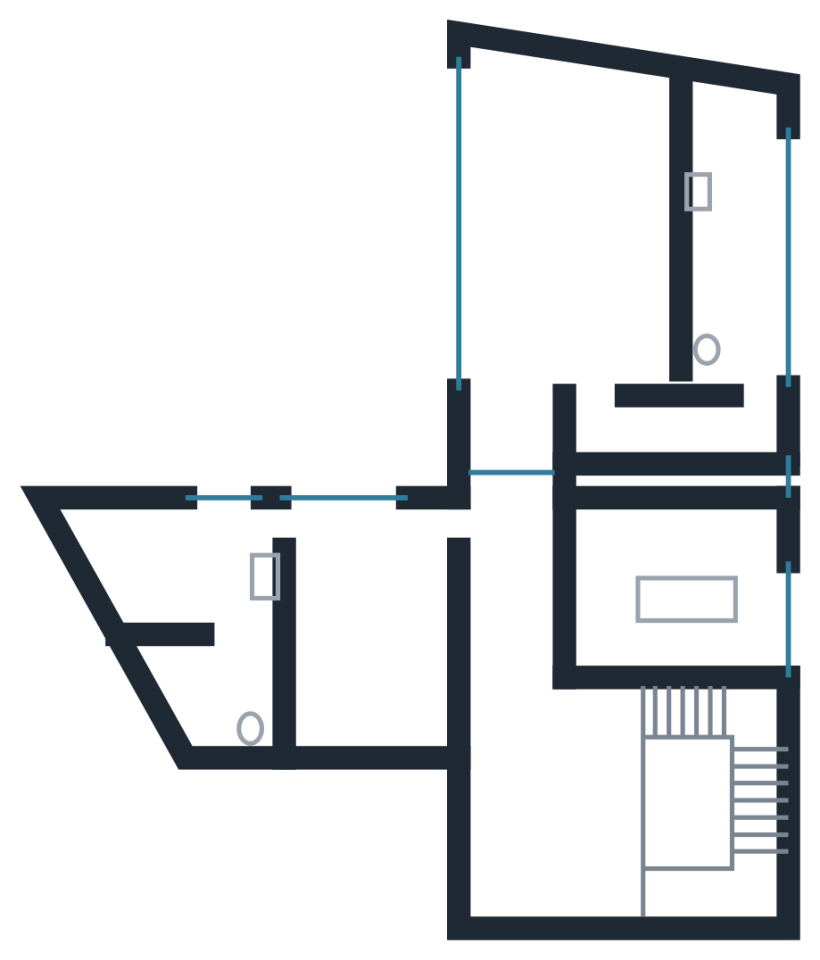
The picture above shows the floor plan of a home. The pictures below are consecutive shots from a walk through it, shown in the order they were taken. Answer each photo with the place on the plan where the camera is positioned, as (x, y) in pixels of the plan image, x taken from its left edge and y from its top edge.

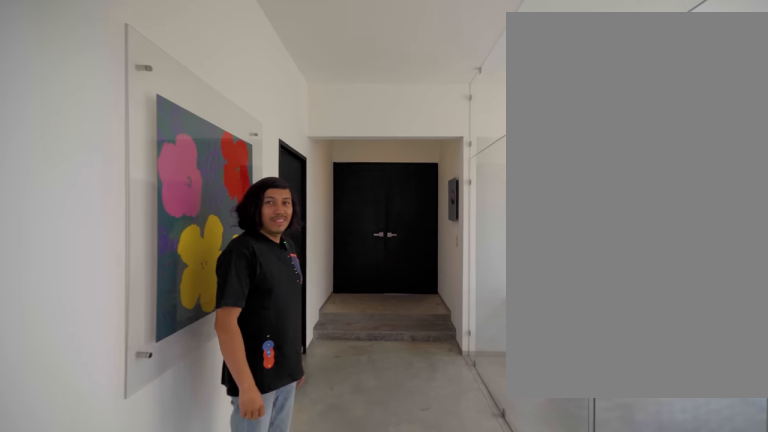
(545, 645)
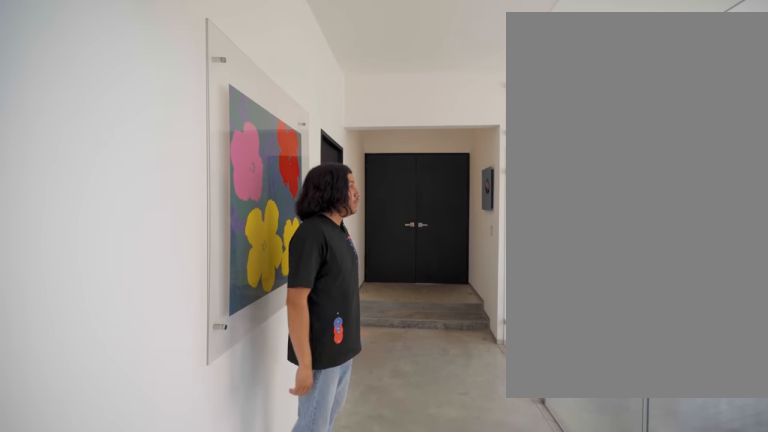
(513, 648)
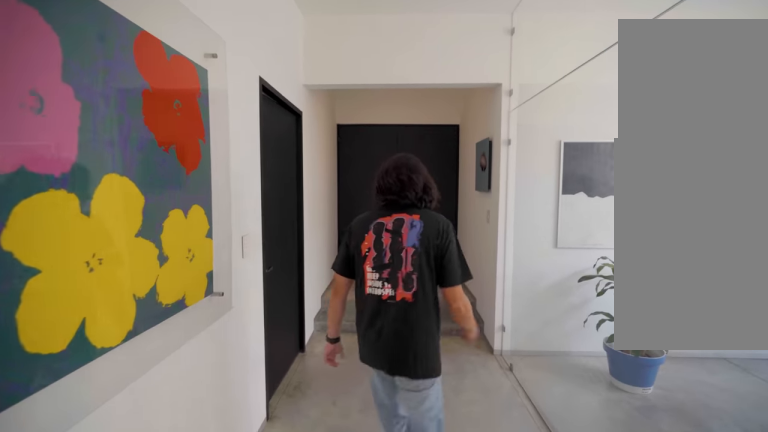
(512, 648)
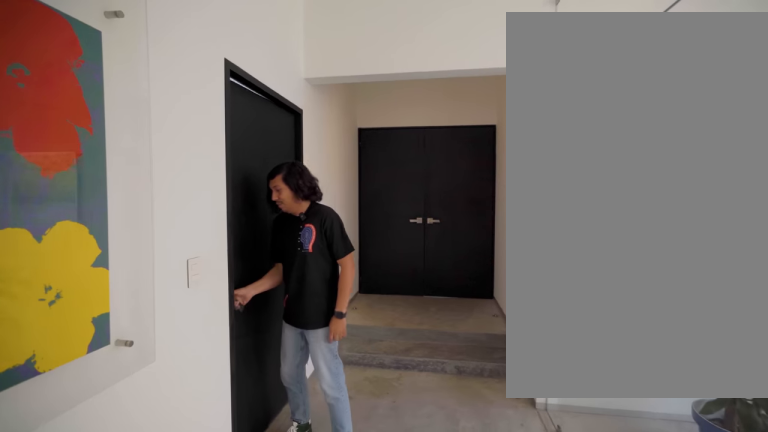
(514, 648)
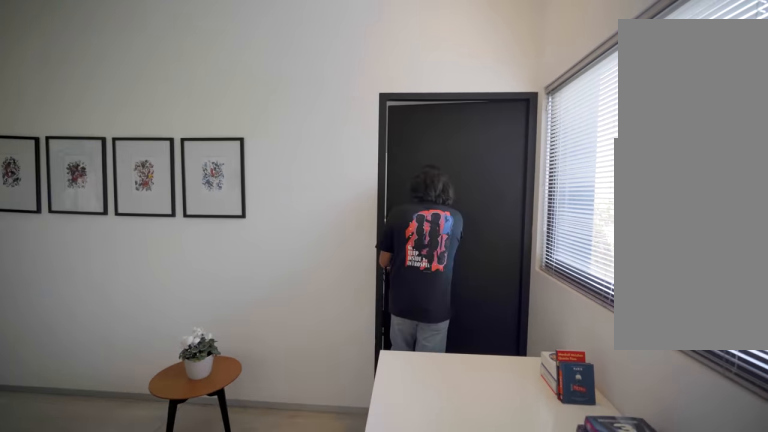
(381, 585)
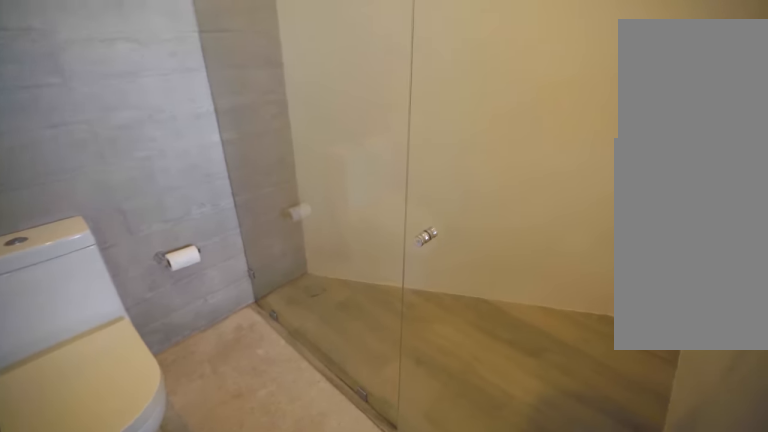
(221, 609)
